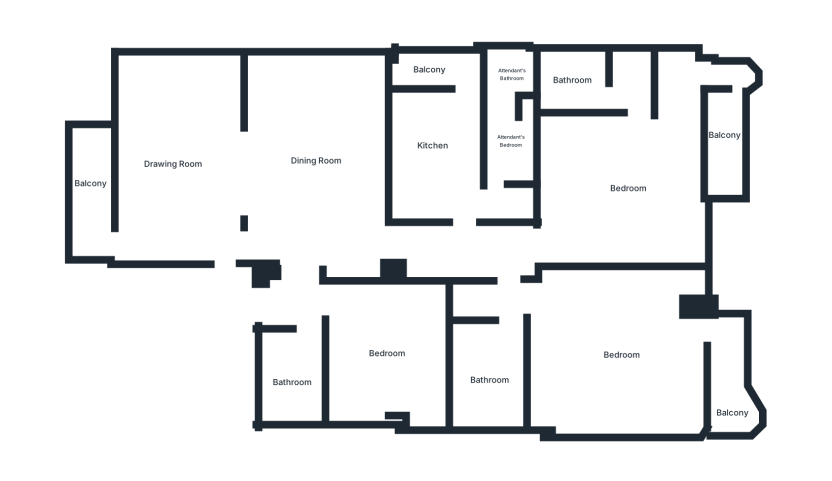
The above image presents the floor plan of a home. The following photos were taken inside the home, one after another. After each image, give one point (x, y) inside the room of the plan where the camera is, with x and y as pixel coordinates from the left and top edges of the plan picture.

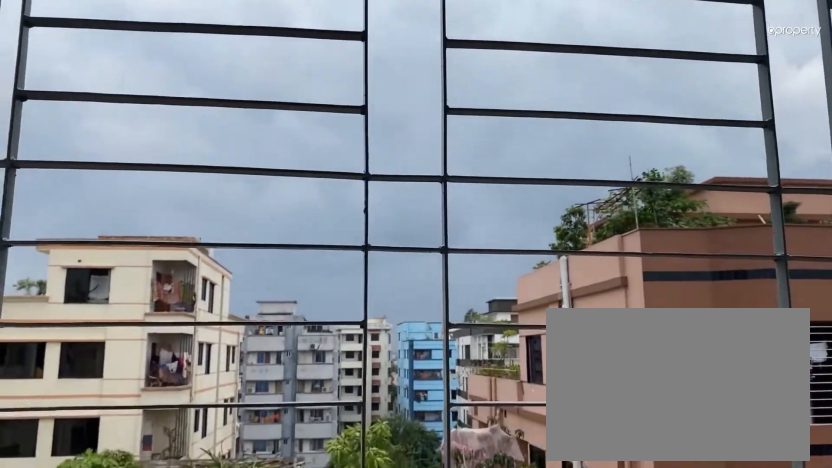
(725, 383)
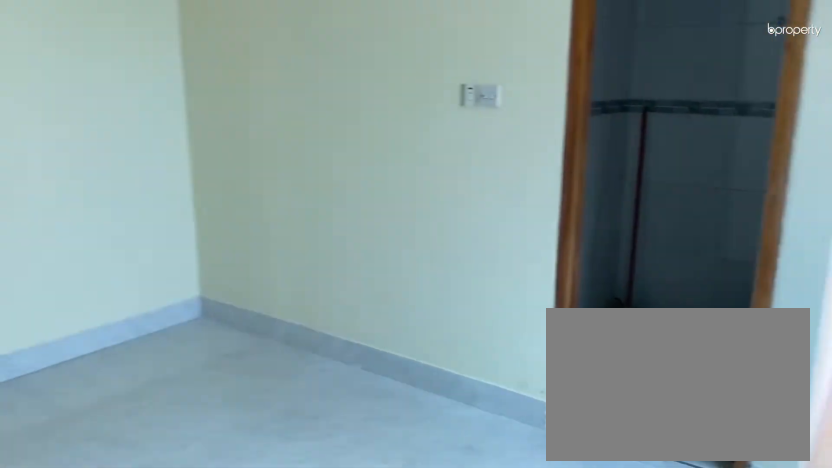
(622, 188)
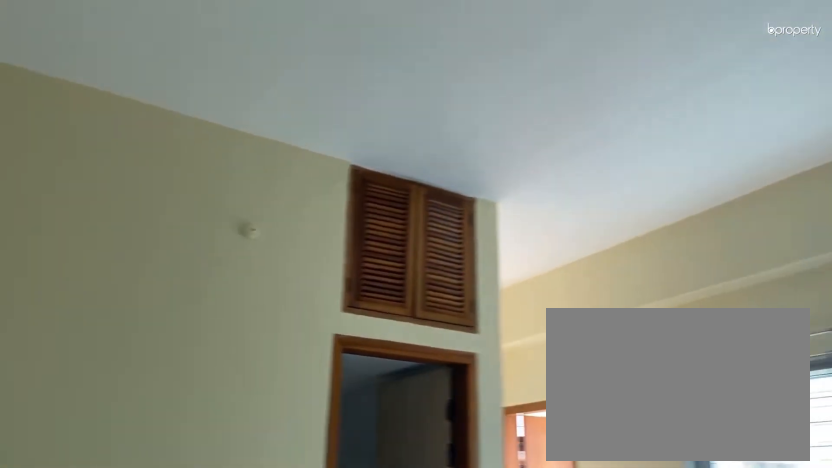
(622, 188)
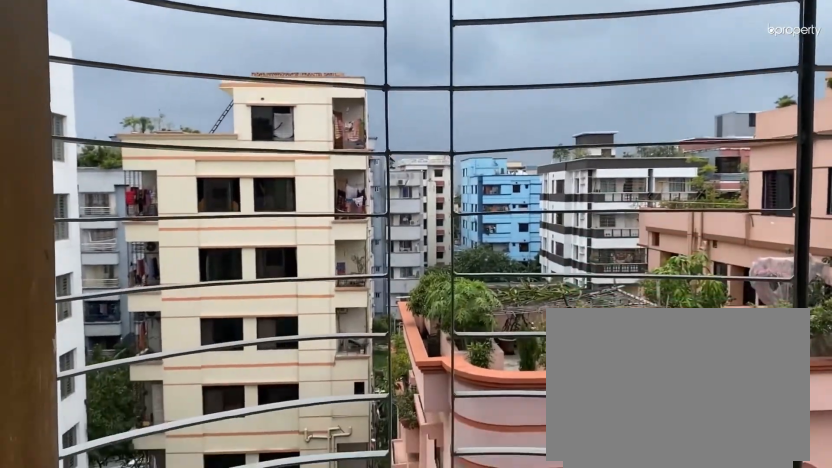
(724, 146)
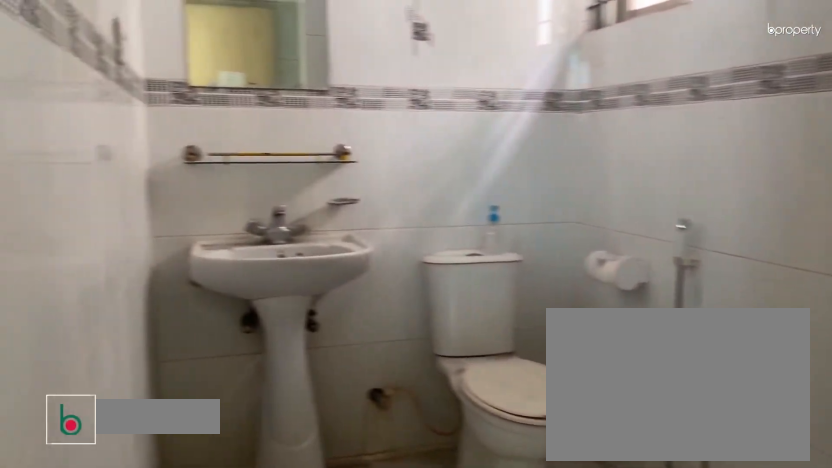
(573, 82)
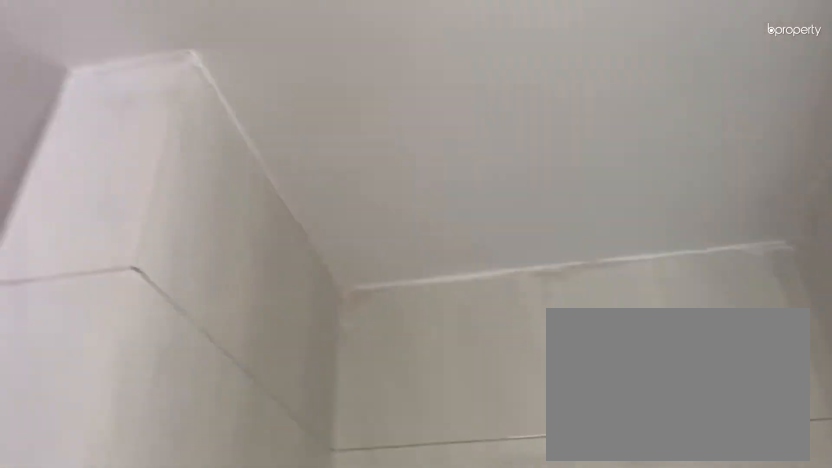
(573, 82)
